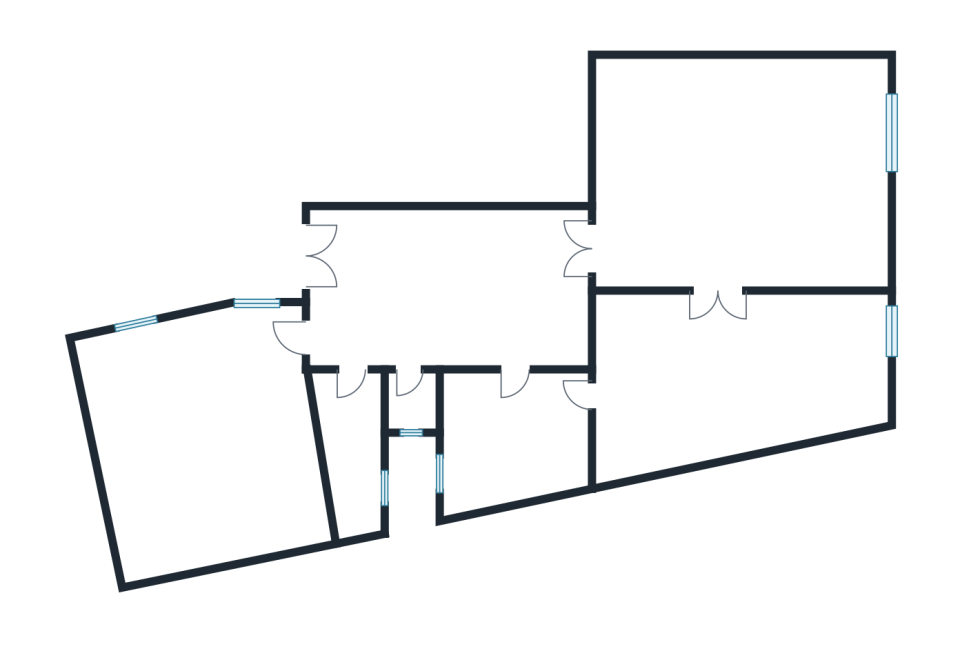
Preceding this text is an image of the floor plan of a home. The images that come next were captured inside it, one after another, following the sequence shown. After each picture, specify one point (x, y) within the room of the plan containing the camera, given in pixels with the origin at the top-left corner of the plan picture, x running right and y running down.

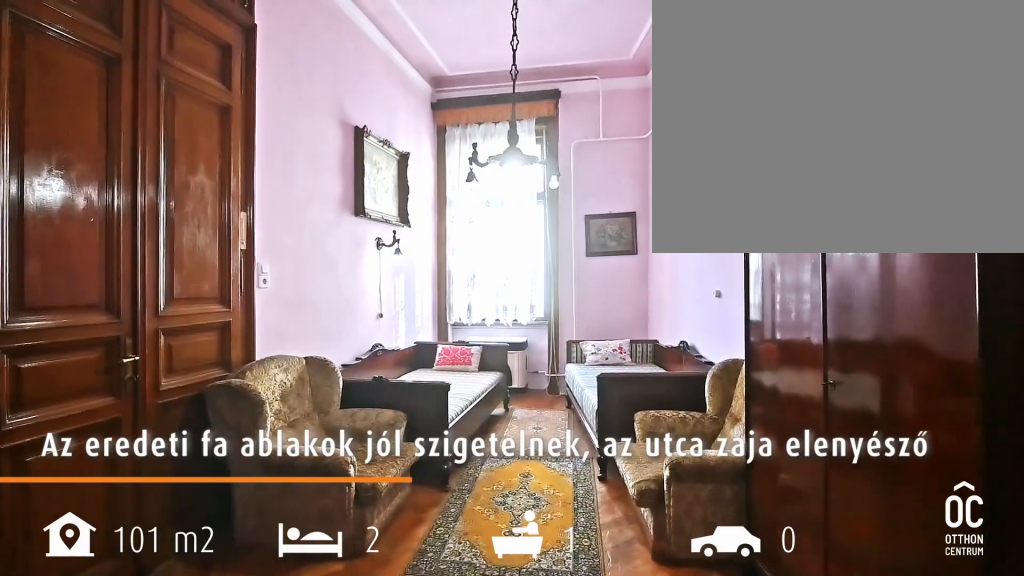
(734, 369)
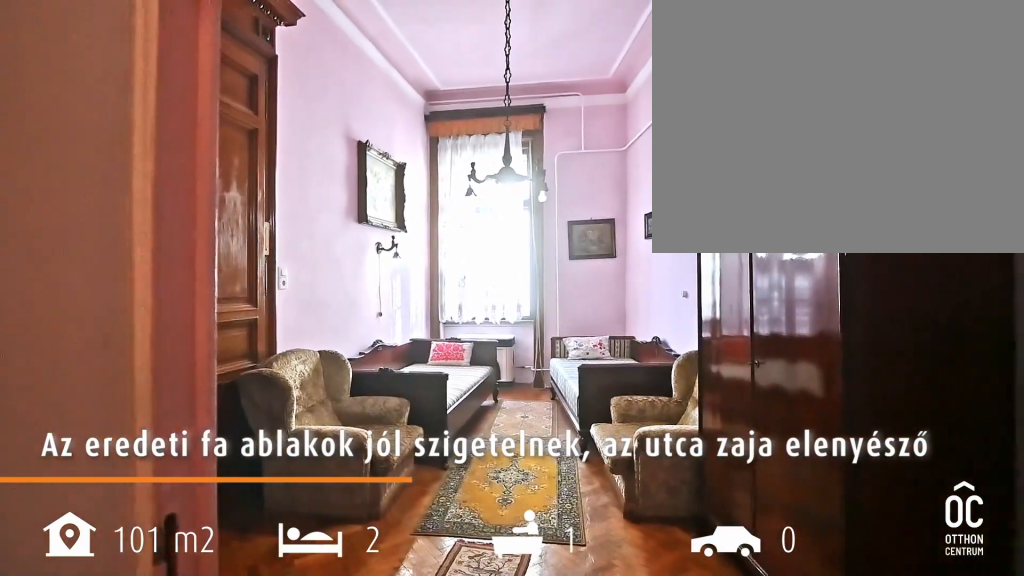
(733, 370)
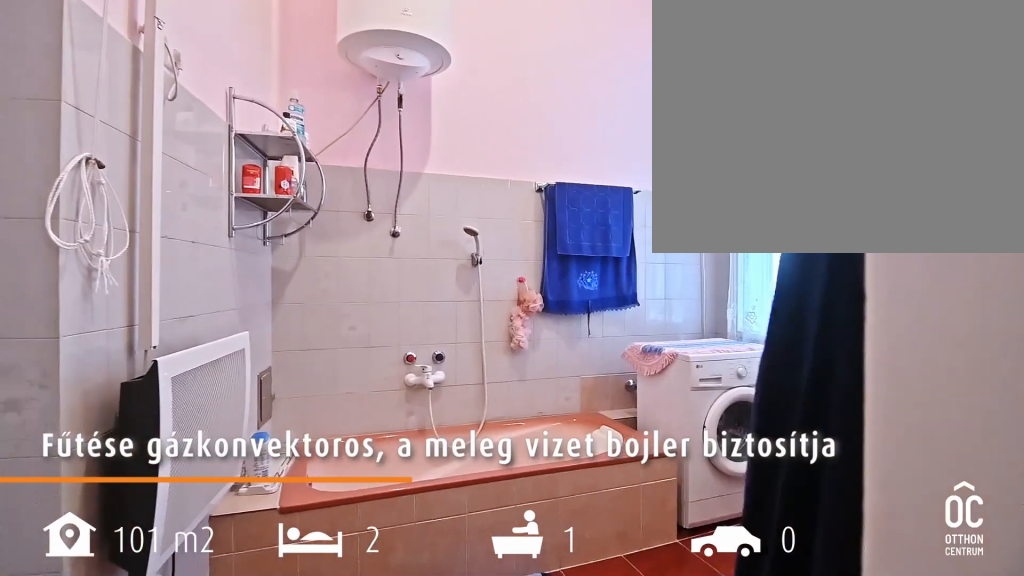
(506, 433)
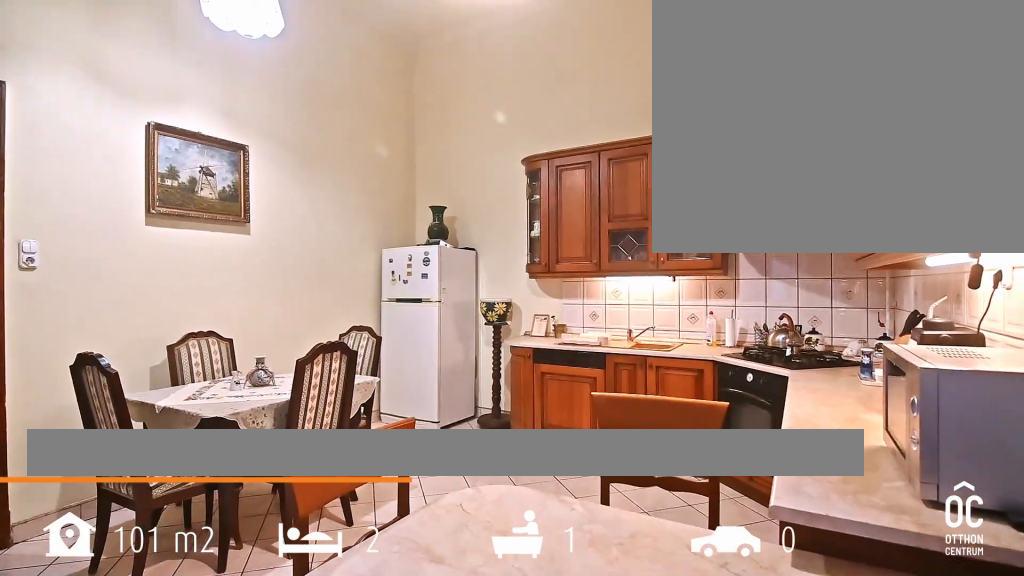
(205, 442)
